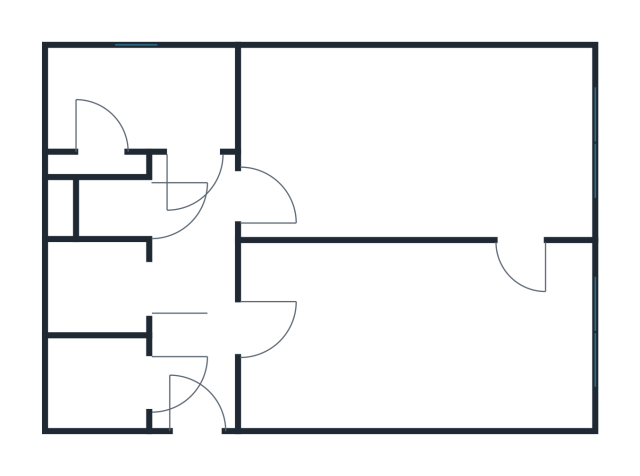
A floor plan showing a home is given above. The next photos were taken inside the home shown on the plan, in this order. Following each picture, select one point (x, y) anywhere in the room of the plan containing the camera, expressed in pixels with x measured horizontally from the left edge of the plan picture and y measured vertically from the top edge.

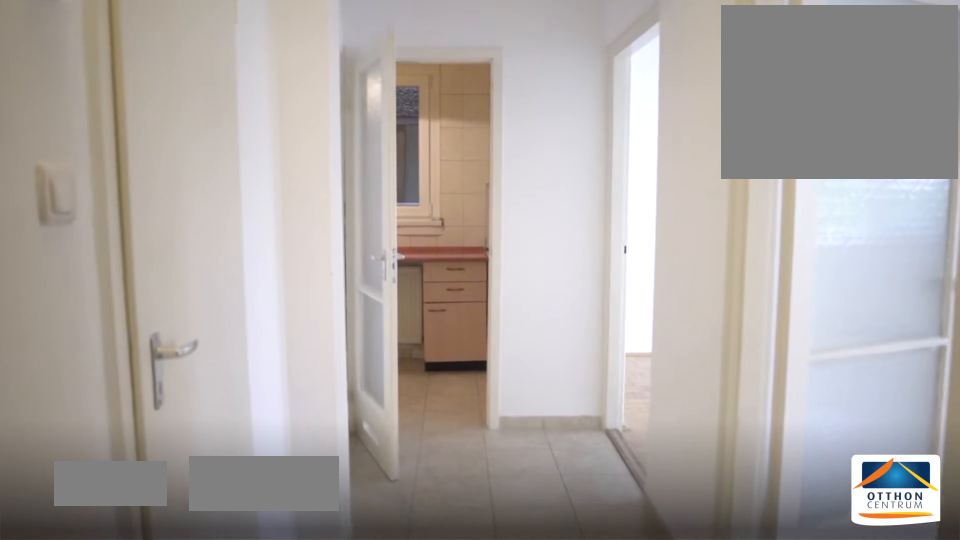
(197, 385)
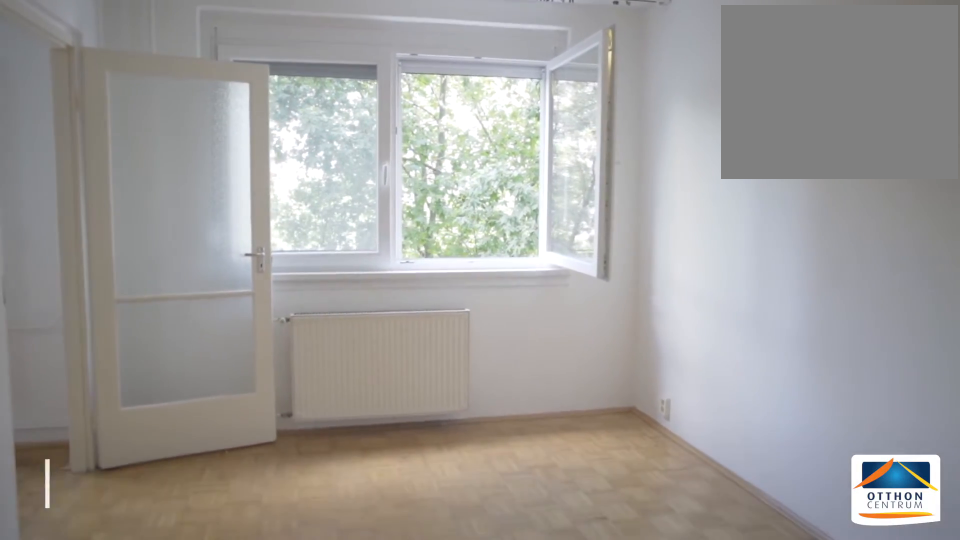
(403, 342)
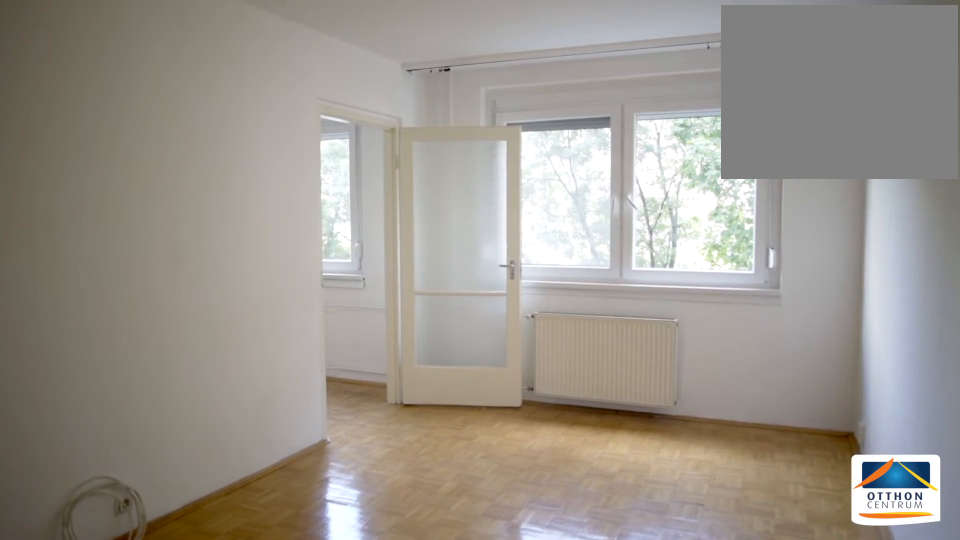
(403, 342)
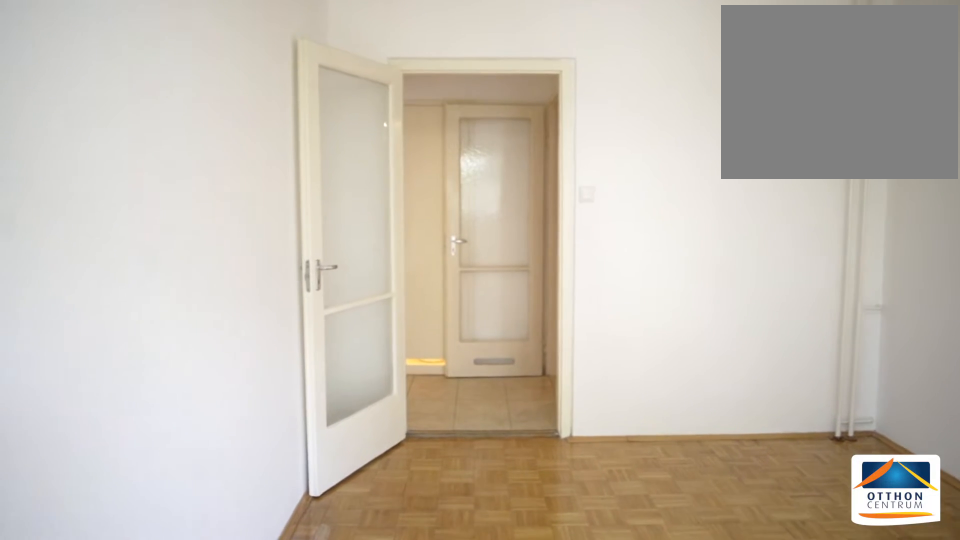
(429, 141)
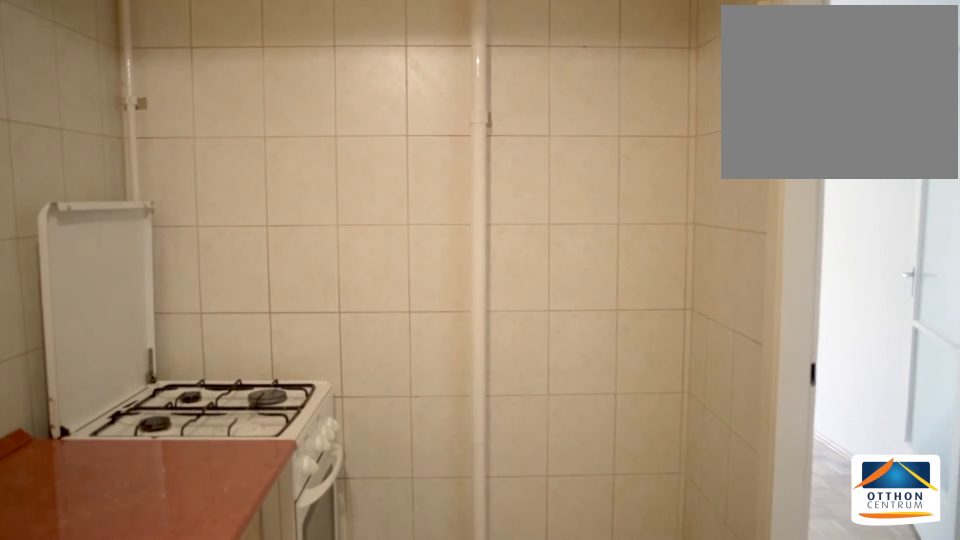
(153, 101)
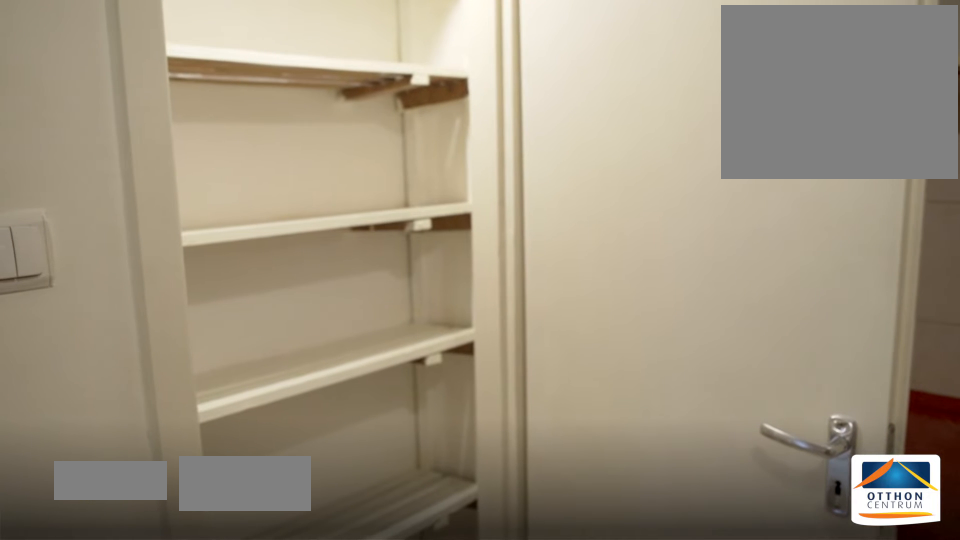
(106, 150)
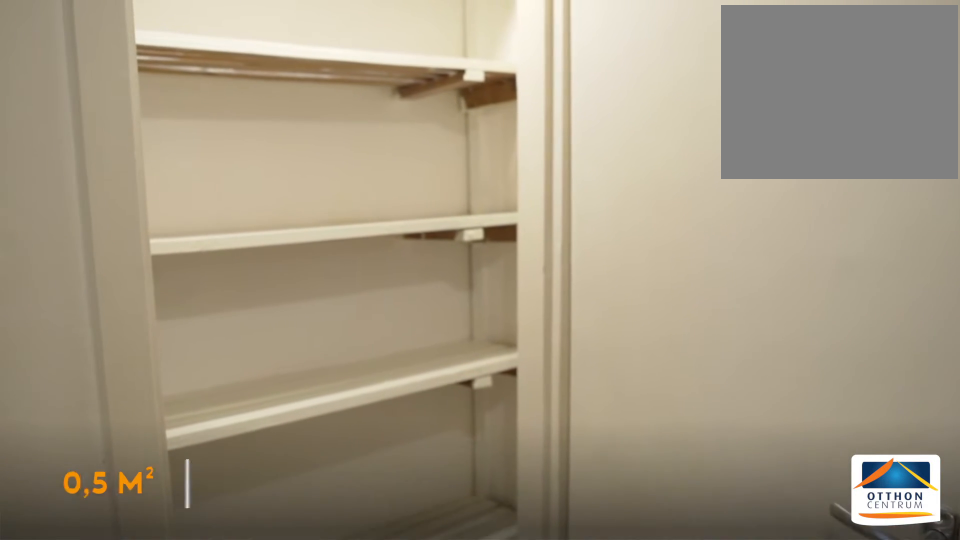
(106, 150)
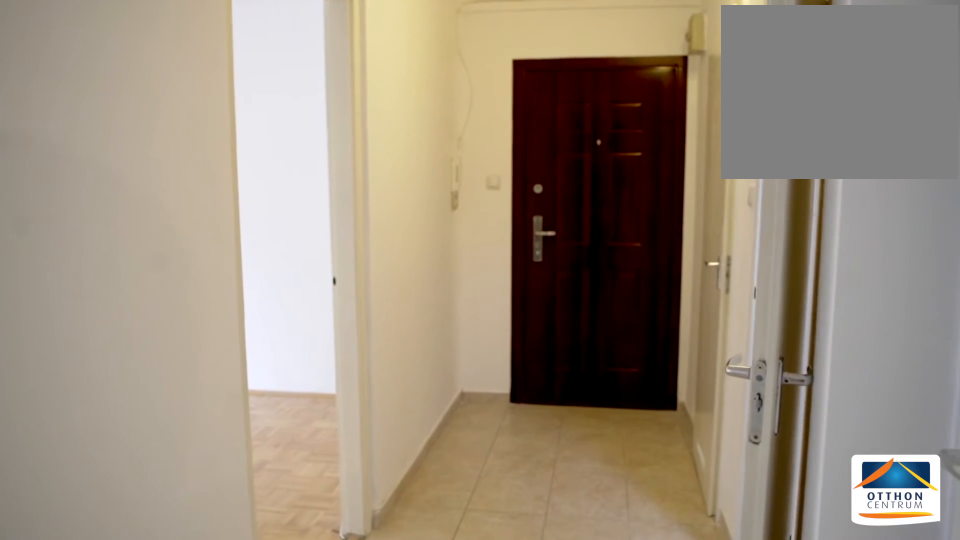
(193, 226)
